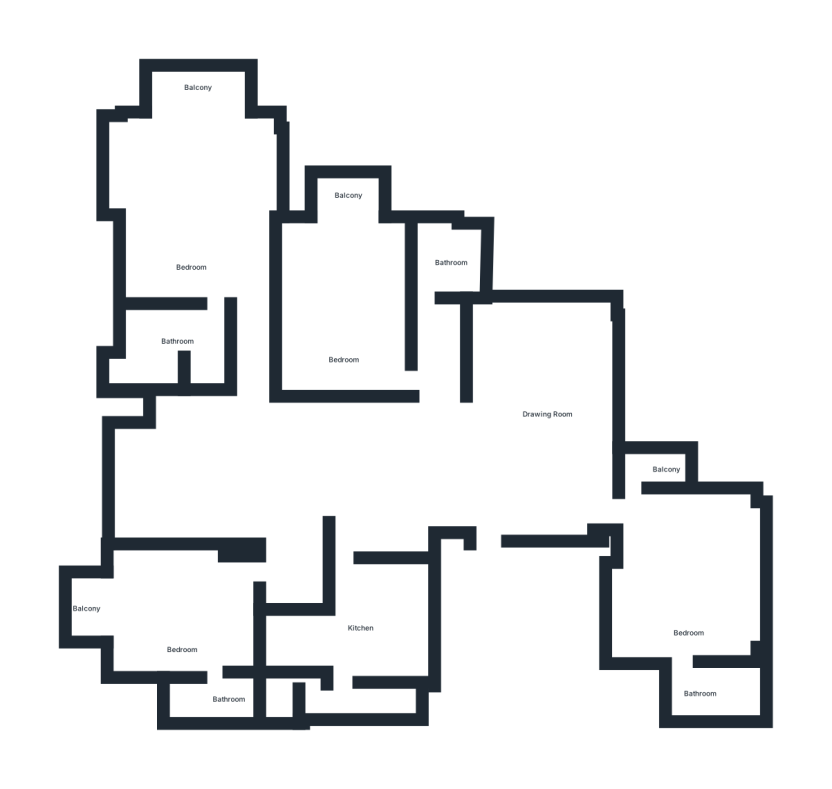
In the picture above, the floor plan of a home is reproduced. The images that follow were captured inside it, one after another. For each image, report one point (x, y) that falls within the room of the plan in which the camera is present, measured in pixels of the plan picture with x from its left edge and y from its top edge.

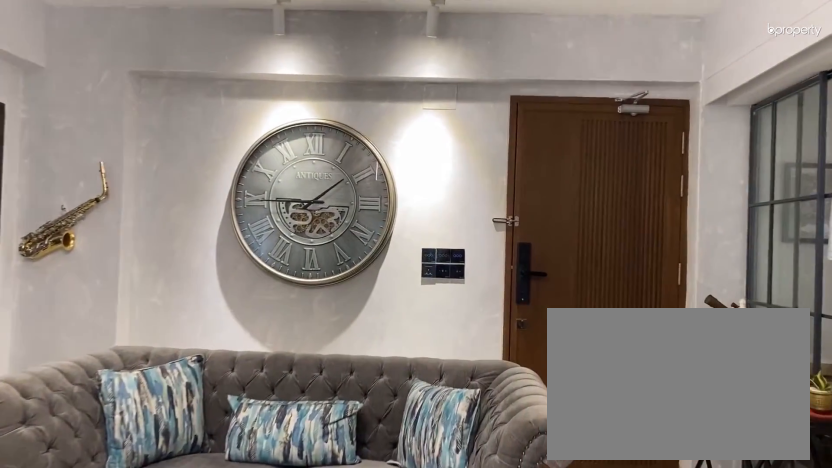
(549, 410)
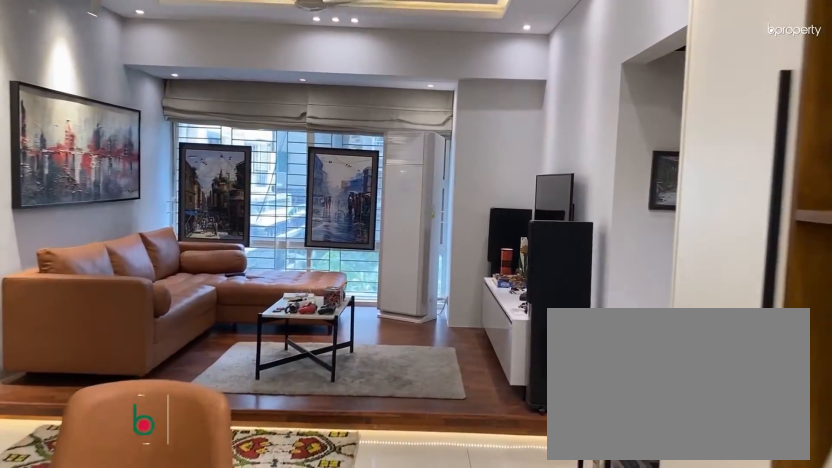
(292, 452)
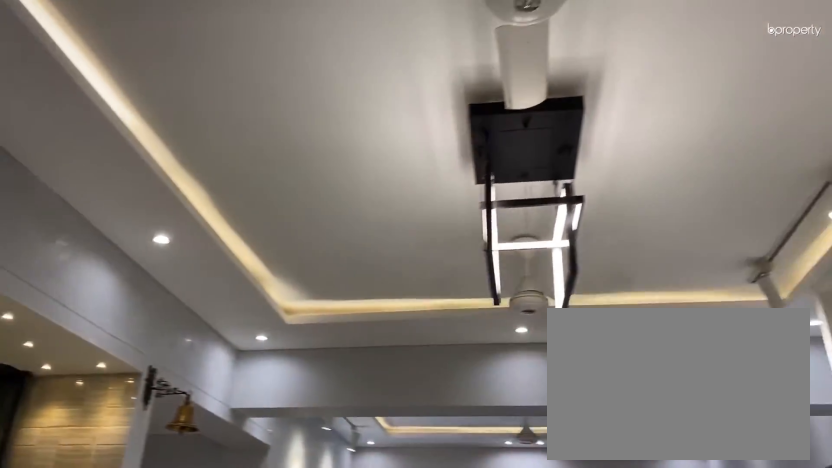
(292, 451)
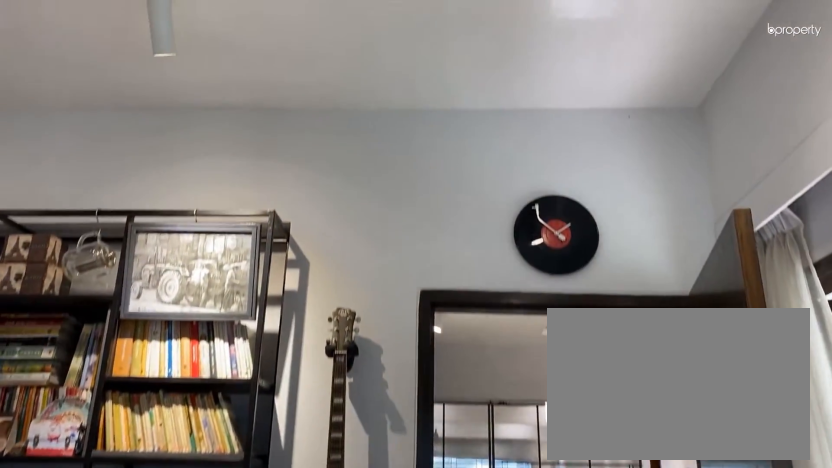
(686, 584)
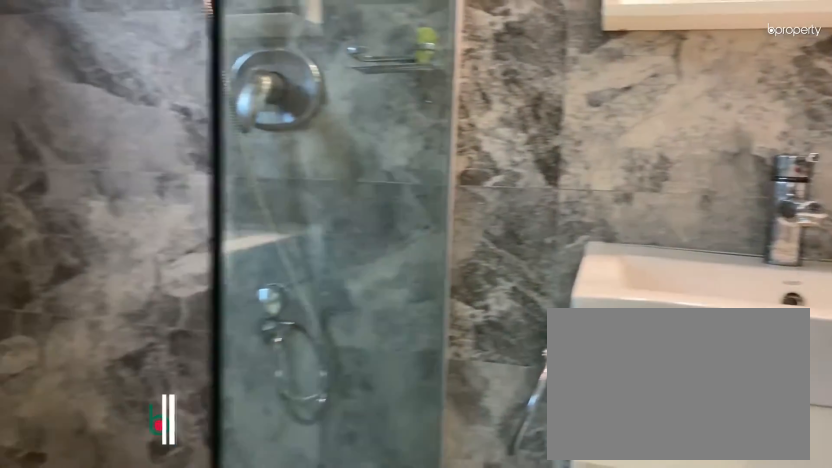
(728, 692)
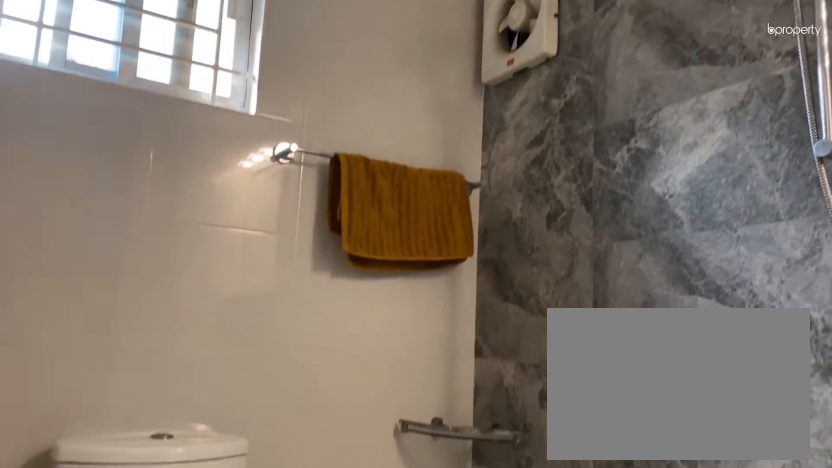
(728, 692)
